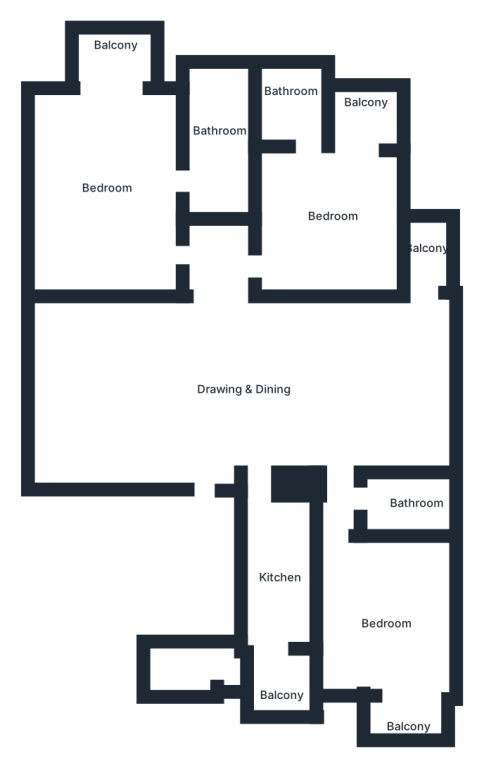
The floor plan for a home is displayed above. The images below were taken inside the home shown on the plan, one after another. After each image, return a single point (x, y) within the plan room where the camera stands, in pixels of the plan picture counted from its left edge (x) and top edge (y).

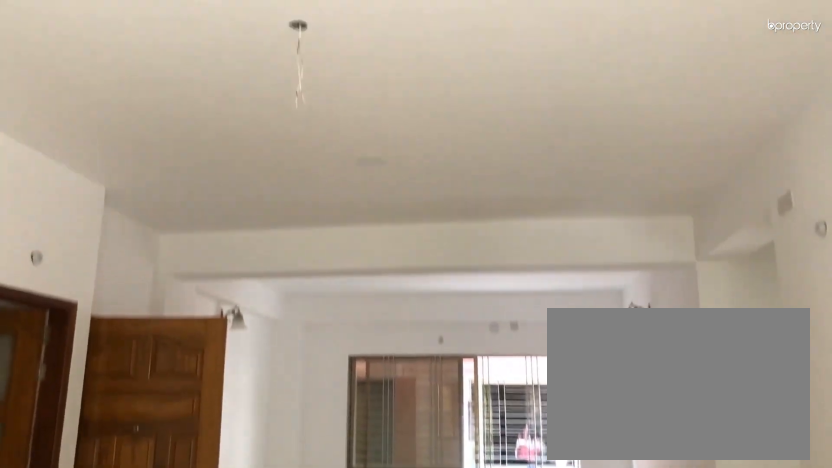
(275, 388)
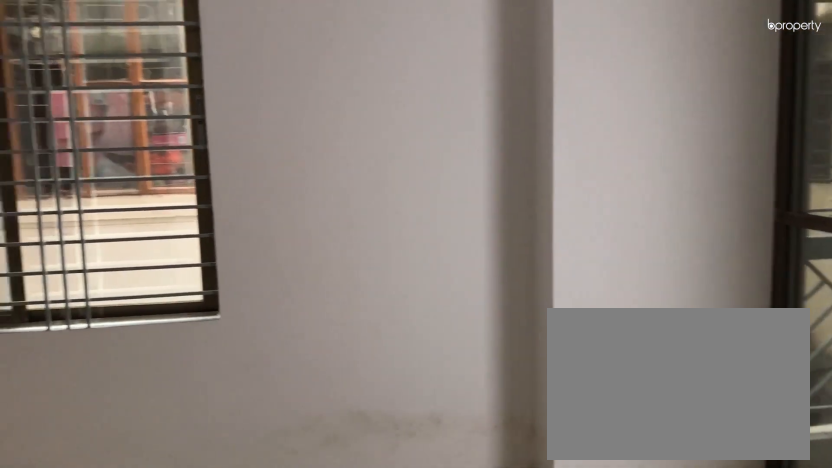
(393, 626)
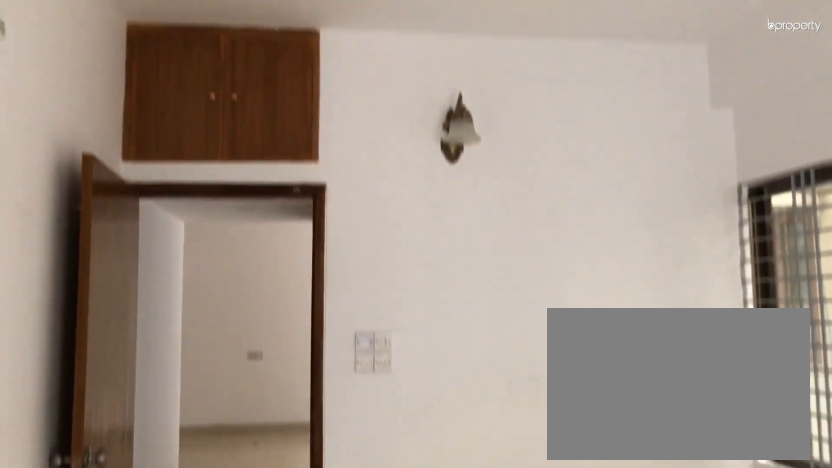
(393, 626)
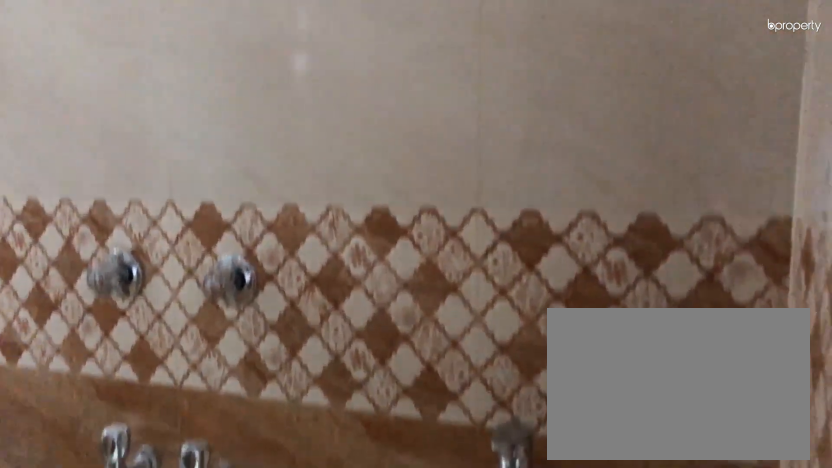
(399, 498)
